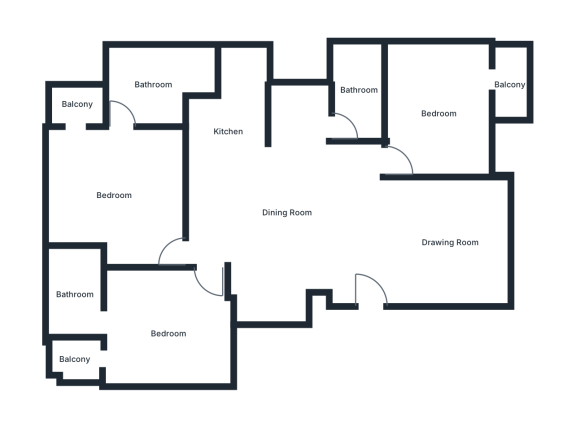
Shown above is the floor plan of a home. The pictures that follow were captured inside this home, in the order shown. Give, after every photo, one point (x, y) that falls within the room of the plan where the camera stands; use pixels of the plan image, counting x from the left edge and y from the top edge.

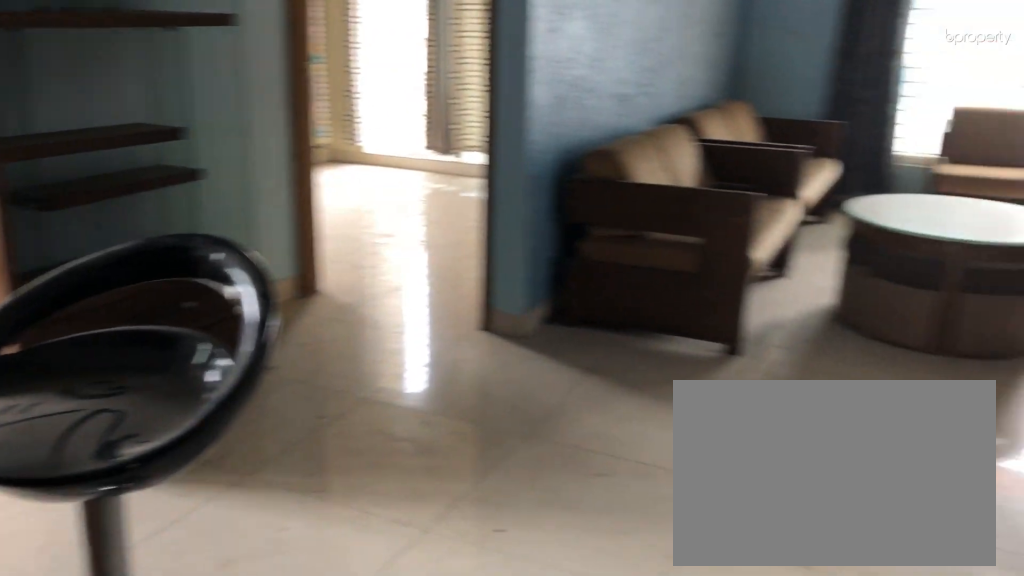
(285, 212)
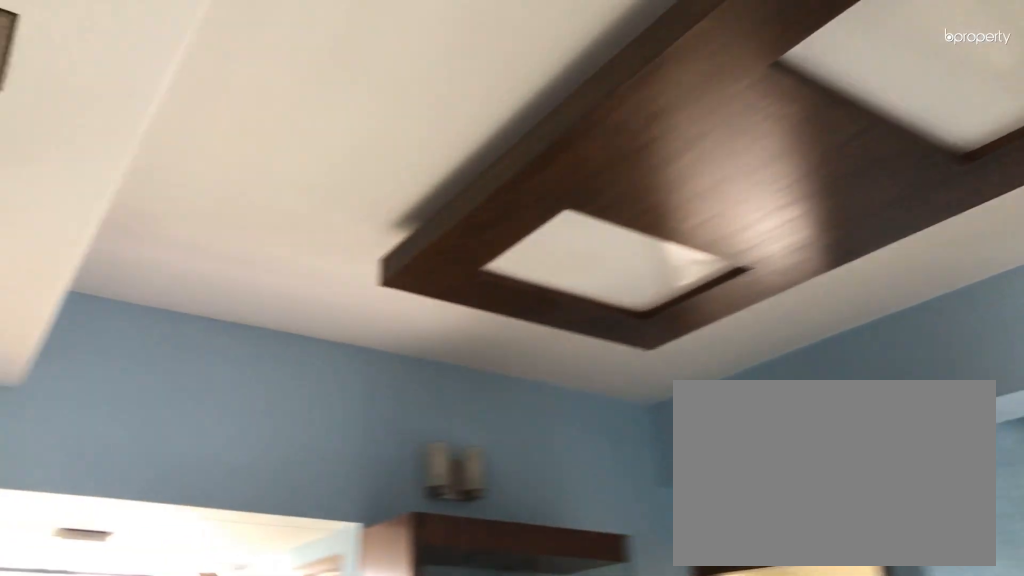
(285, 212)
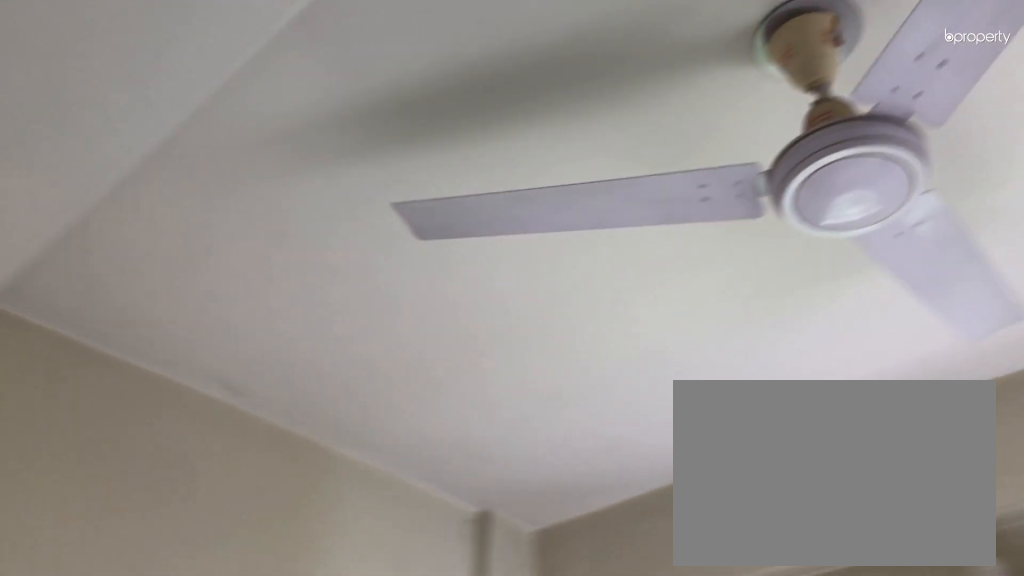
(439, 114)
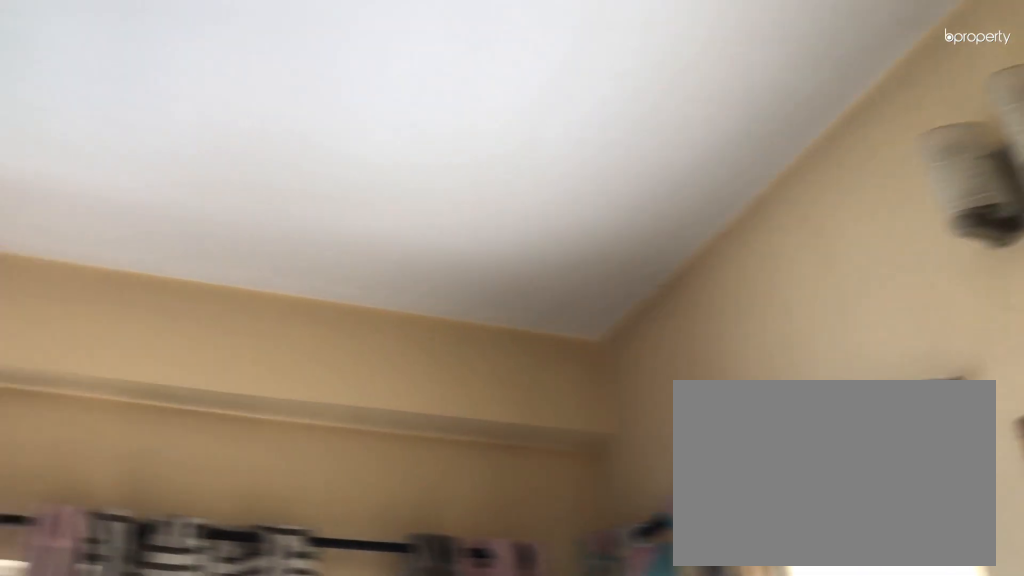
(114, 195)
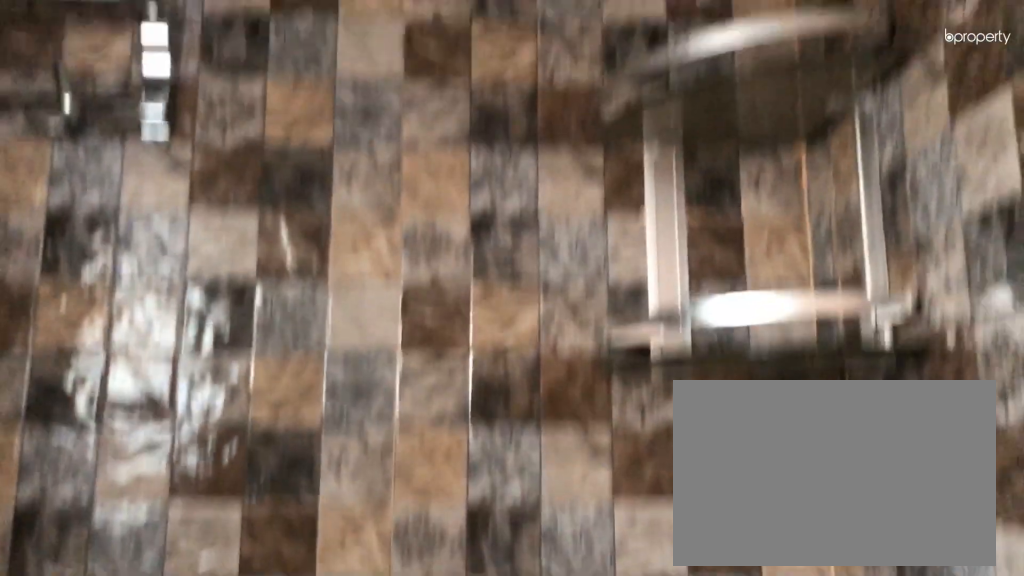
(154, 83)
